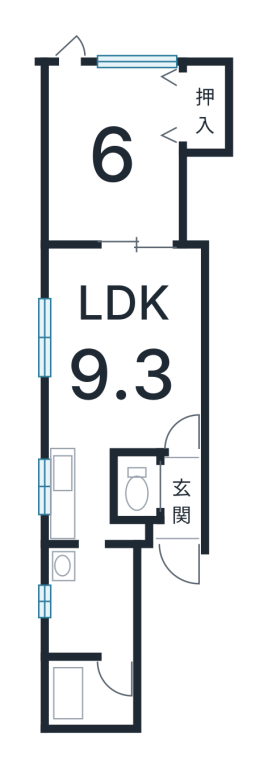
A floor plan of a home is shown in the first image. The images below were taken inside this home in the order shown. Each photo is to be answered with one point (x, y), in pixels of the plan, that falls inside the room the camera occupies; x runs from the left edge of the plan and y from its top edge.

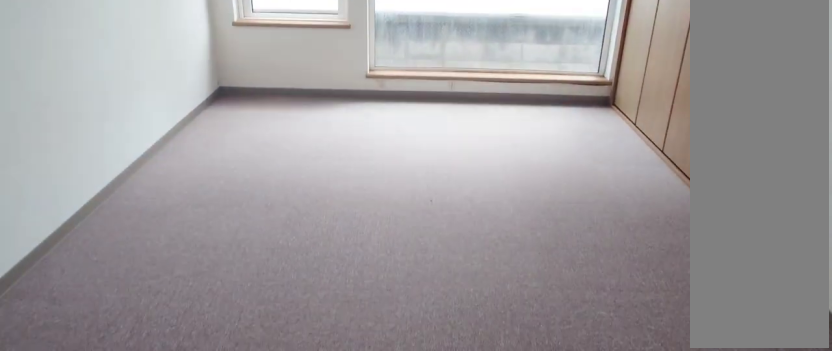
(105, 157)
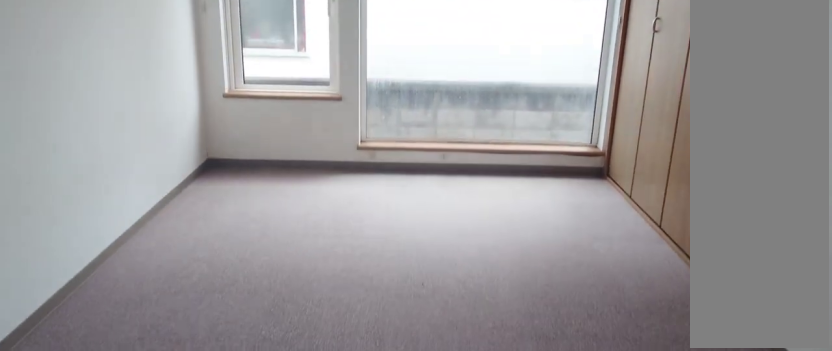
(105, 157)
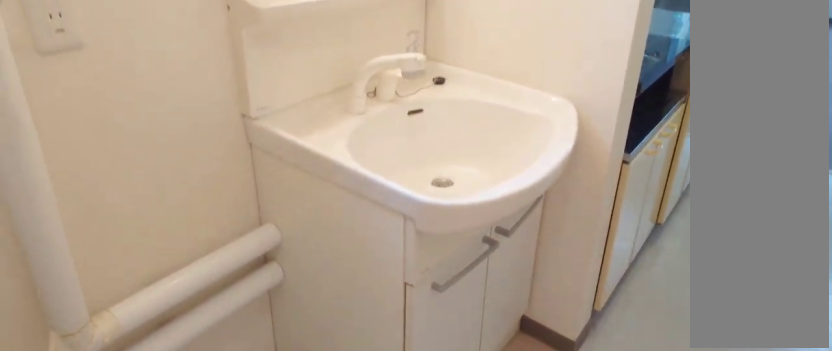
(87, 609)
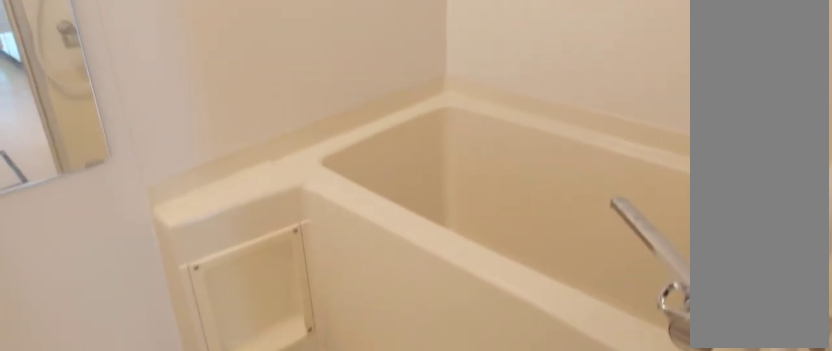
(79, 700)
